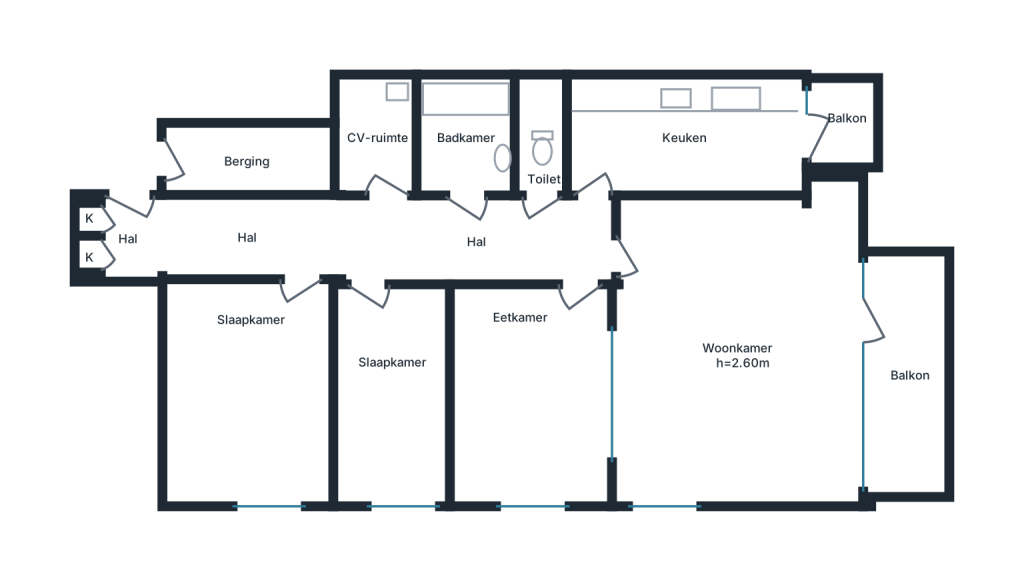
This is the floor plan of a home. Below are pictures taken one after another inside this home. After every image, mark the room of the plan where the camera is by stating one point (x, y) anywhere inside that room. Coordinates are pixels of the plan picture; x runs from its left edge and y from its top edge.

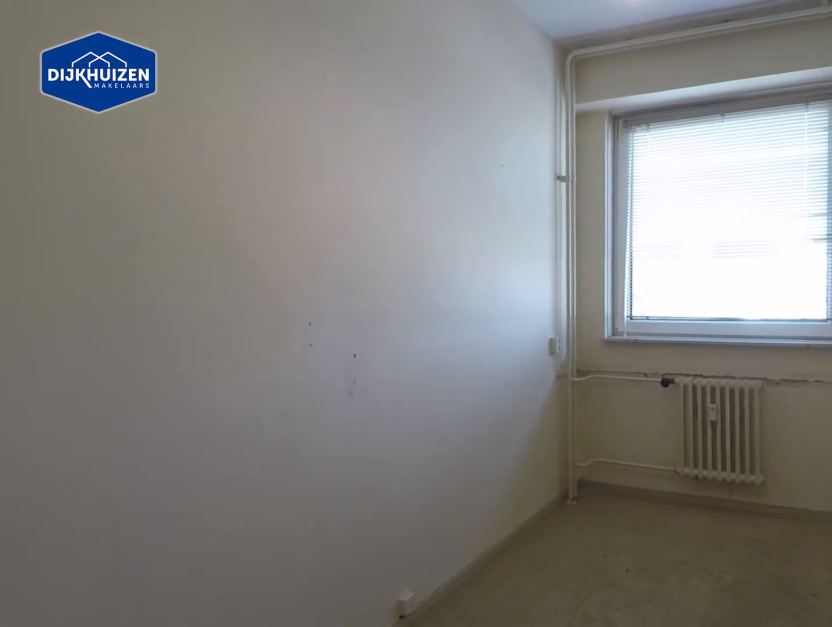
(394, 394)
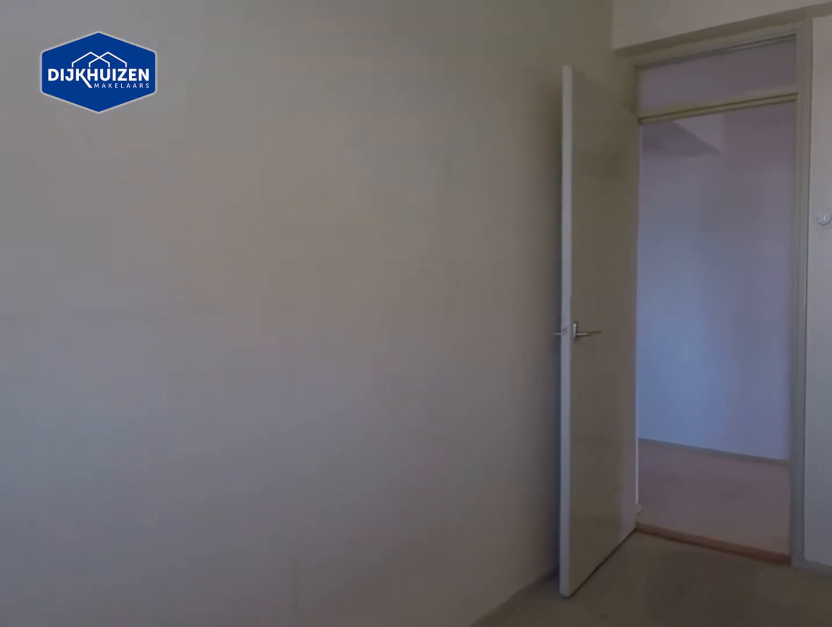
(394, 394)
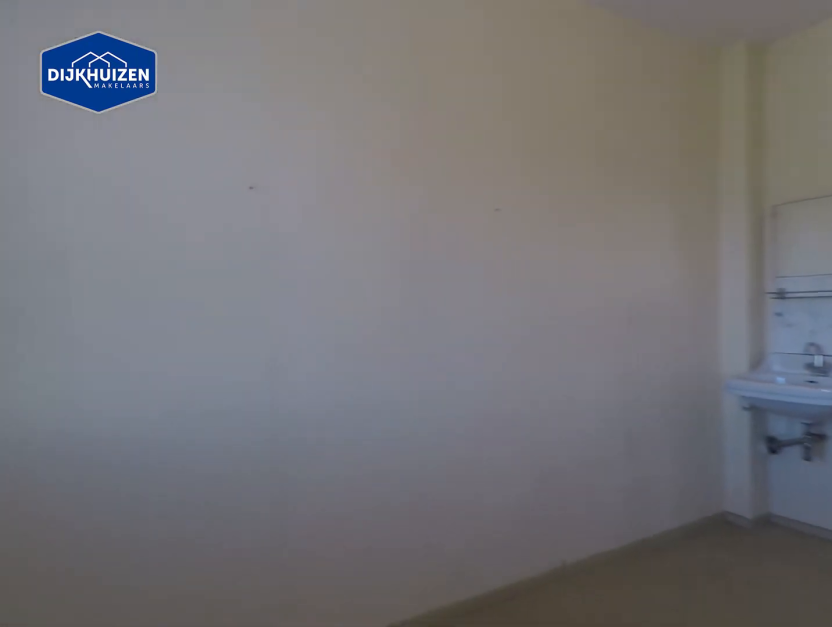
(245, 390)
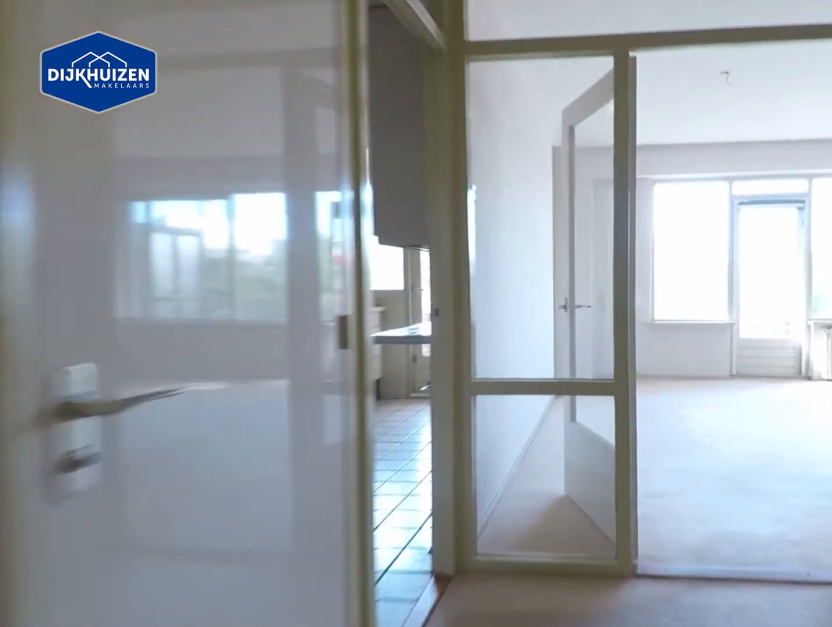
(370, 239)
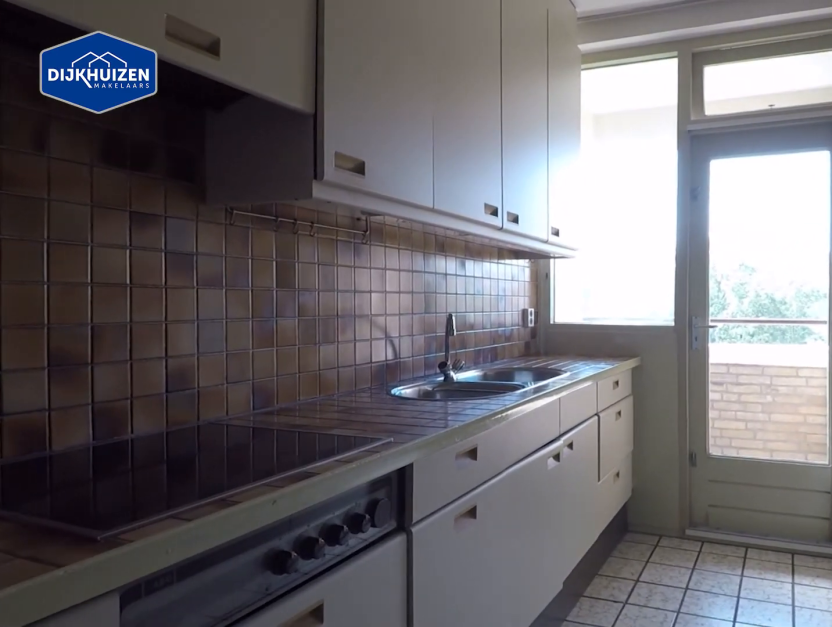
(685, 136)
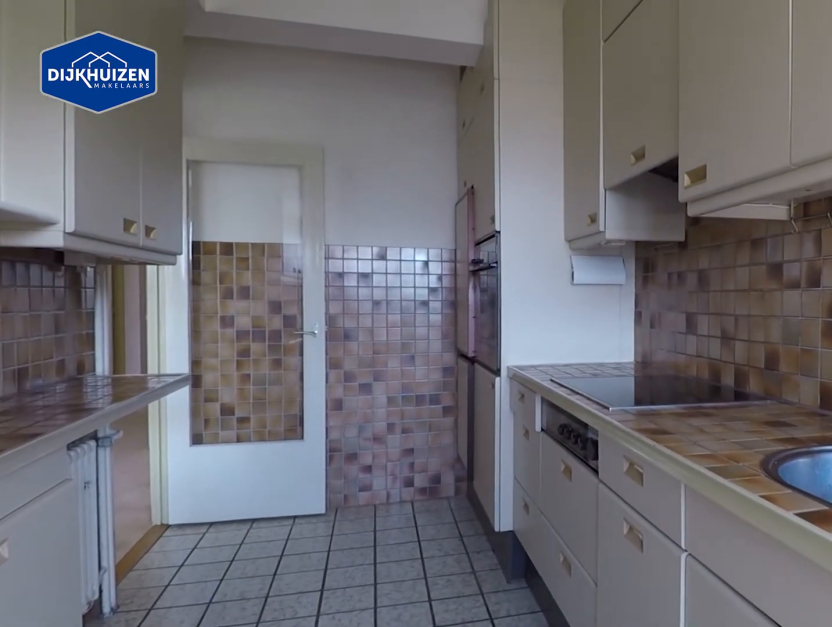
(685, 136)
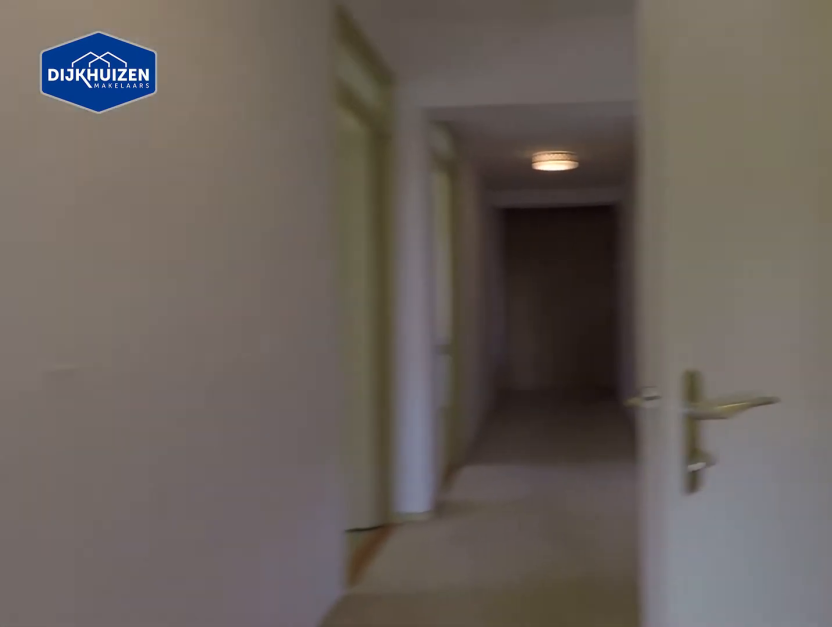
(370, 239)
